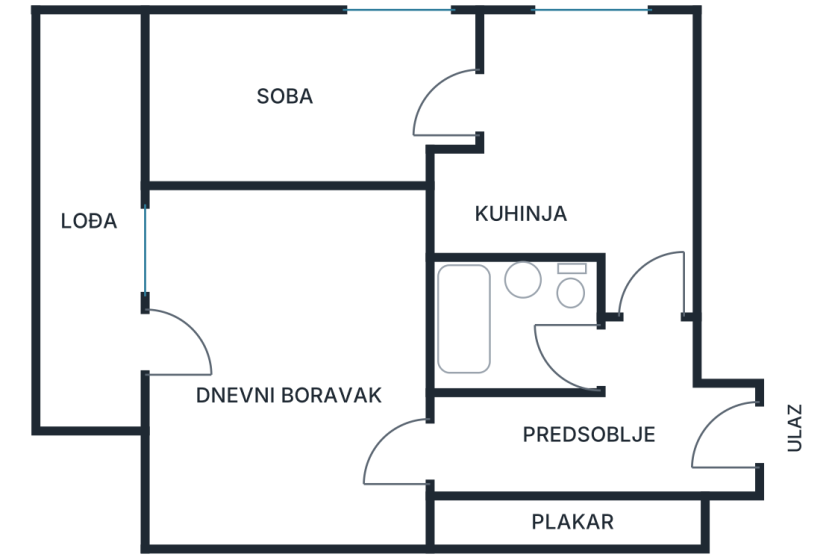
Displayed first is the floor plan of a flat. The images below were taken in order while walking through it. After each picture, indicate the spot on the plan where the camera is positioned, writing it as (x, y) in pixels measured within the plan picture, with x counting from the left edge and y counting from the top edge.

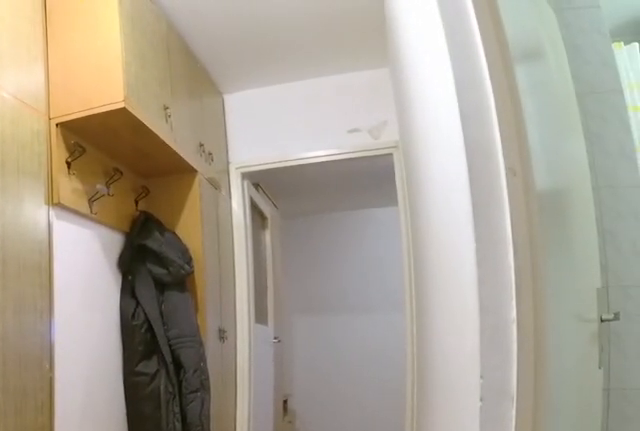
(672, 432)
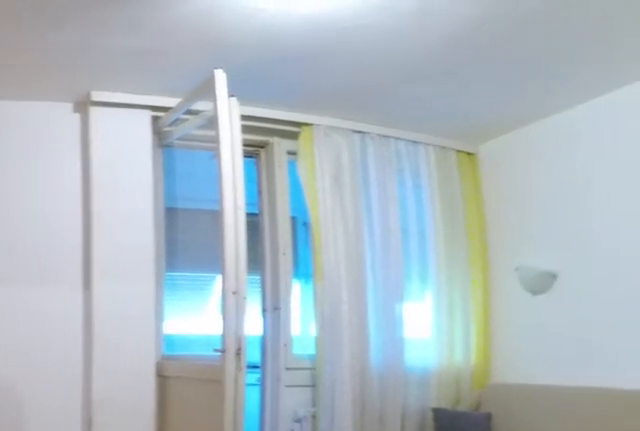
(415, 442)
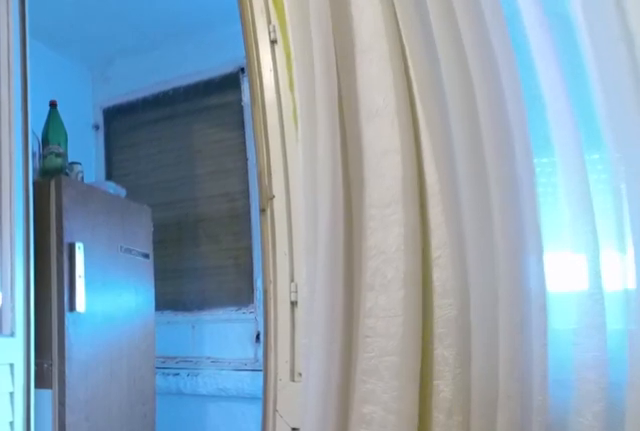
(311, 280)
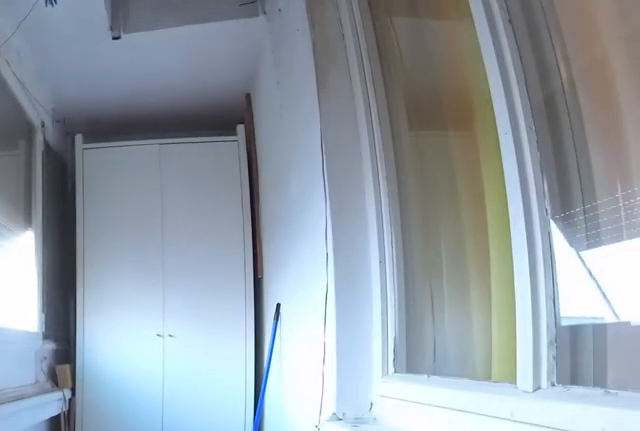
(87, 361)
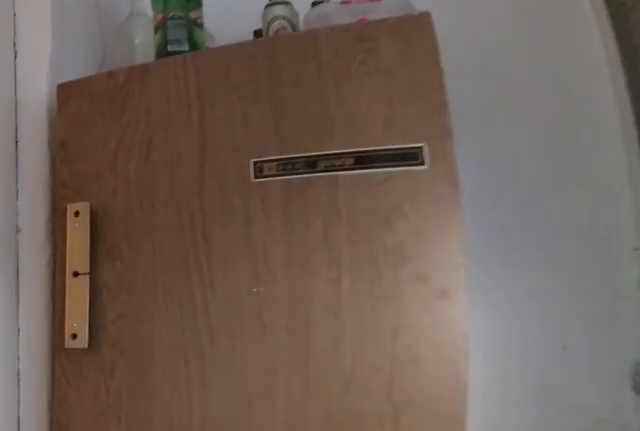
(80, 307)
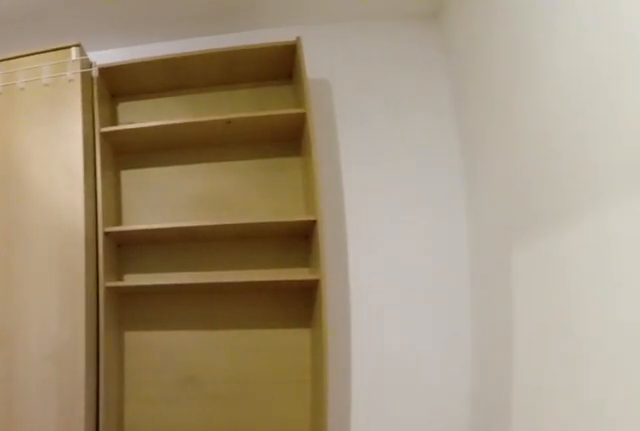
(204, 358)
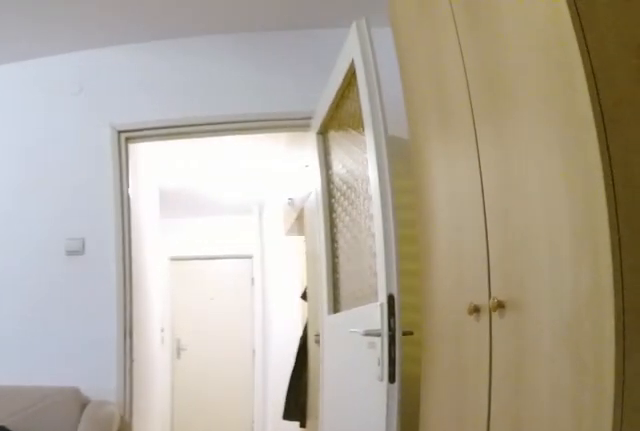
(189, 437)
